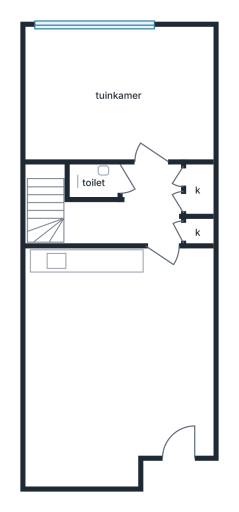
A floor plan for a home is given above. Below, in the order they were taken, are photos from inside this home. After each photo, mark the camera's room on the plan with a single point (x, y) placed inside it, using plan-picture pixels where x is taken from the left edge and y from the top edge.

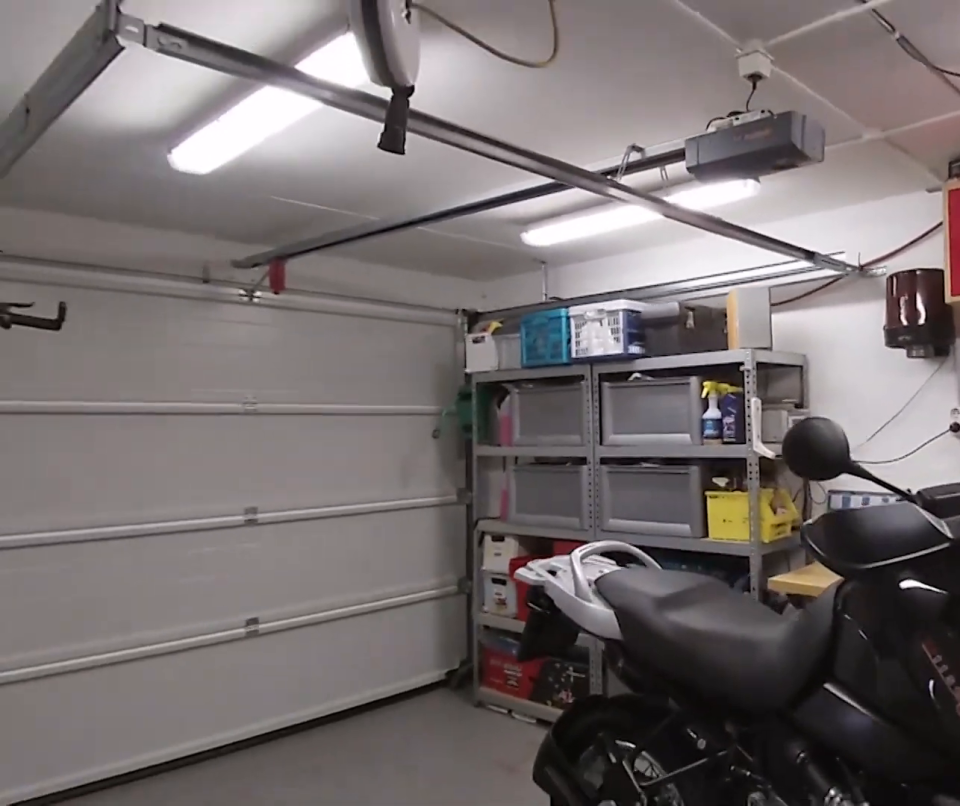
(46, 350)
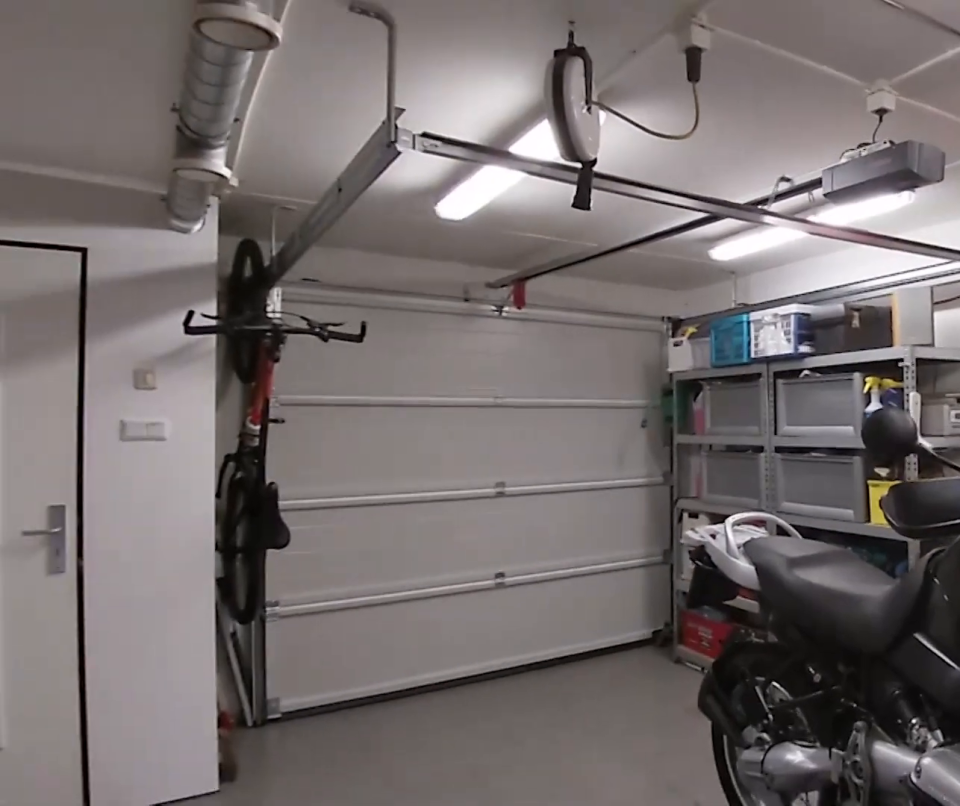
(46, 350)
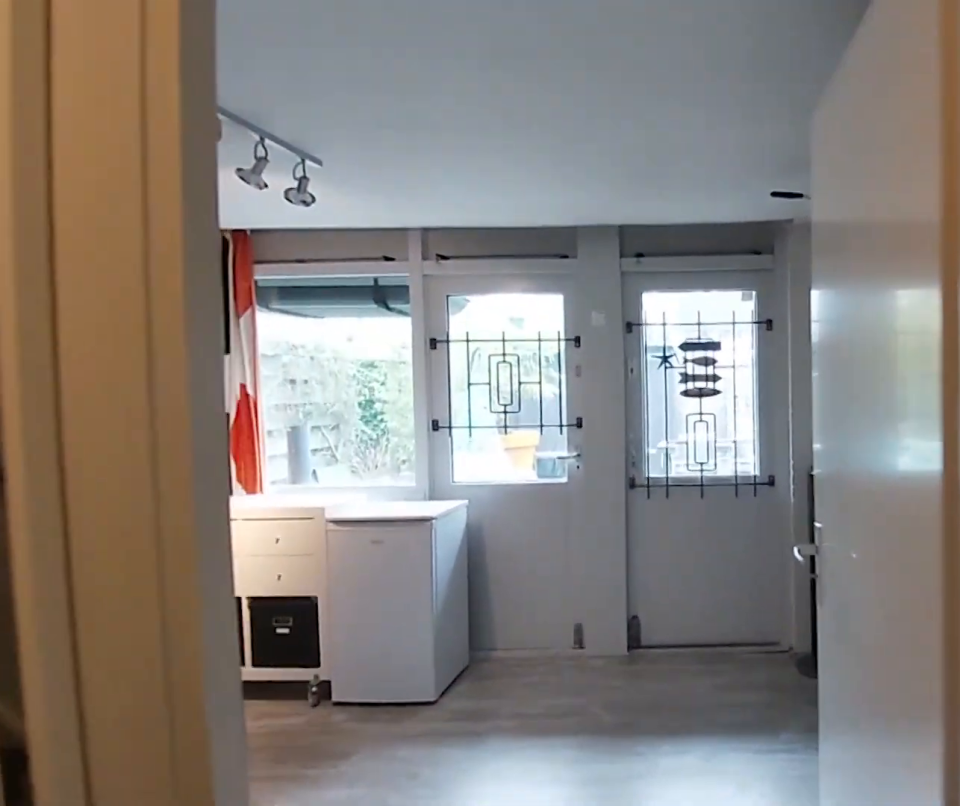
(136, 209)
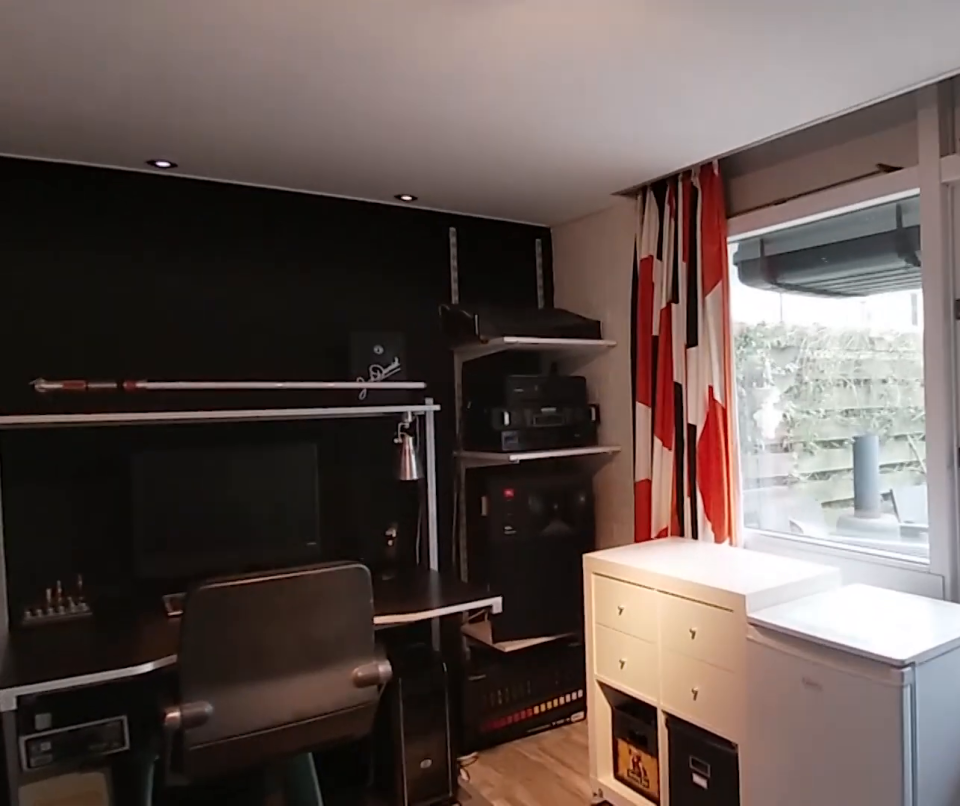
(120, 94)
